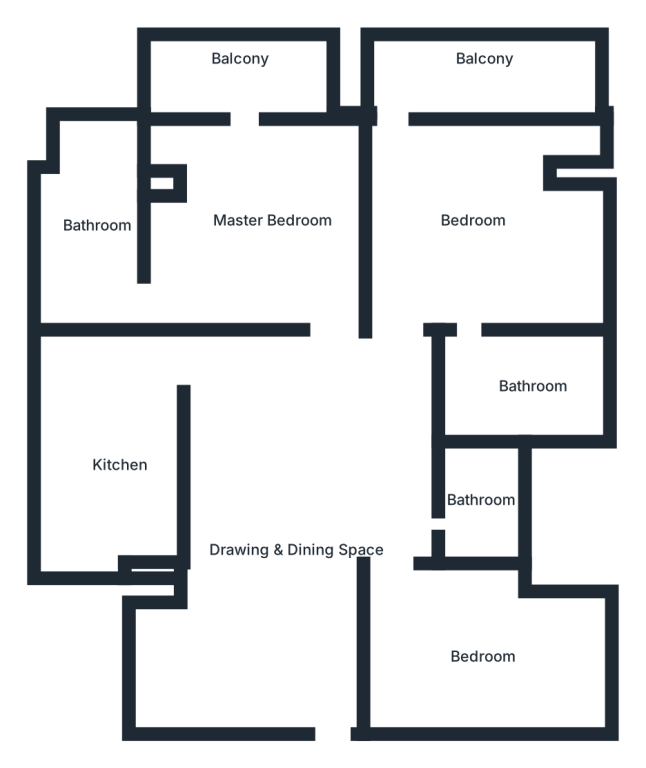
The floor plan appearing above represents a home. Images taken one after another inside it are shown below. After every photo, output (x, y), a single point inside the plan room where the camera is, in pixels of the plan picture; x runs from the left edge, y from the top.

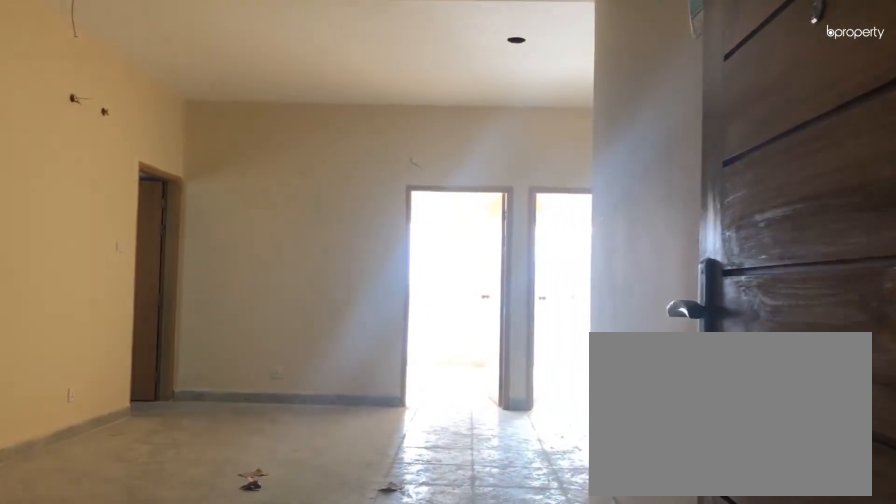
(322, 680)
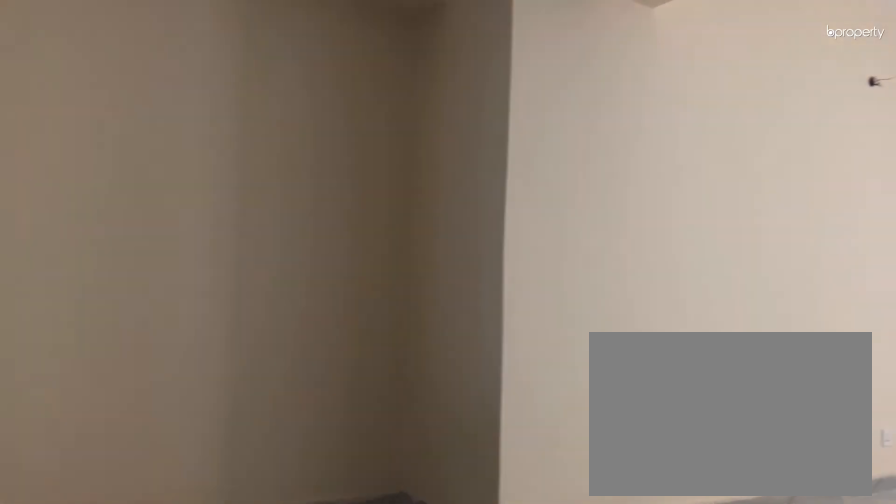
(311, 518)
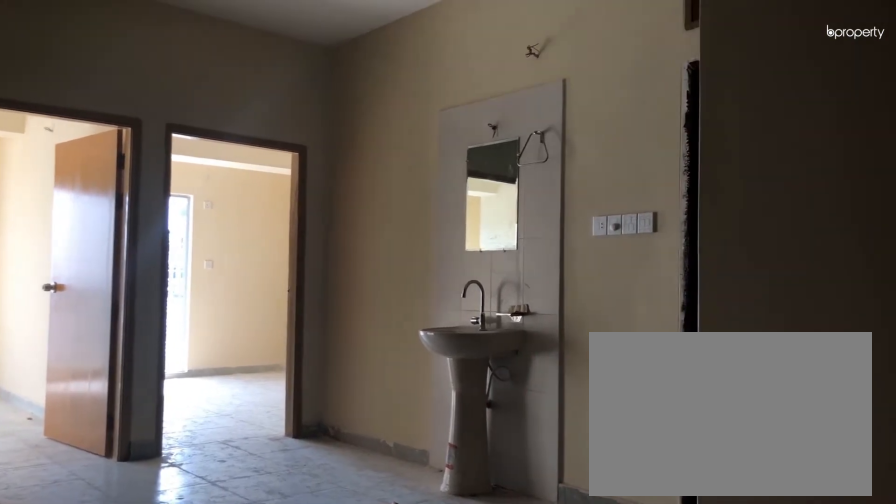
(311, 518)
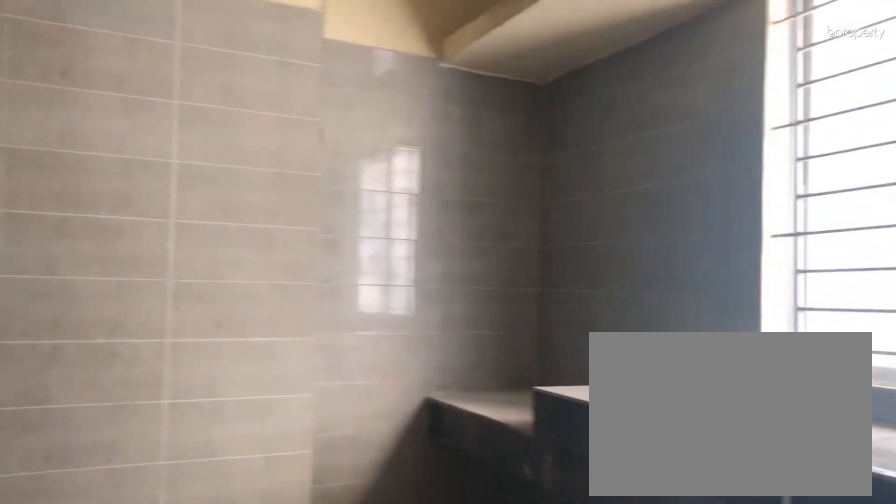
(112, 469)
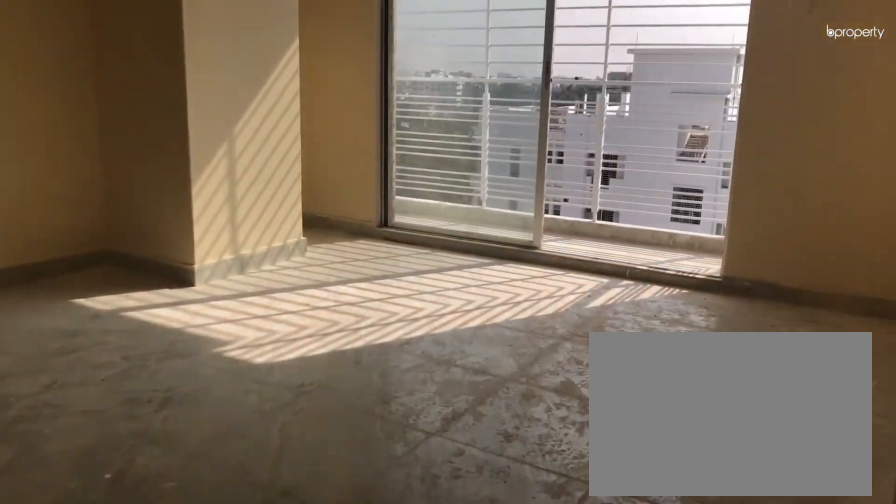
(289, 221)
